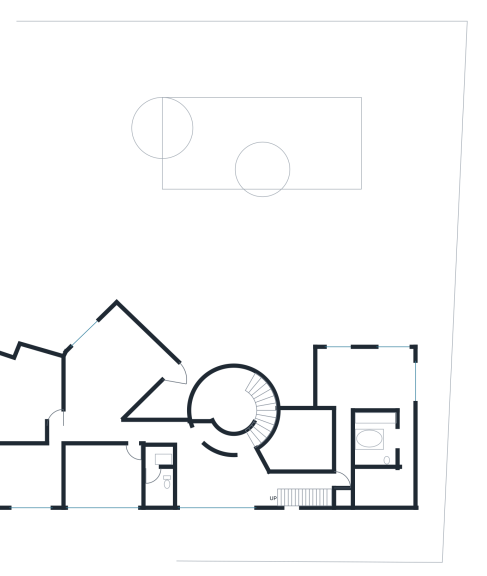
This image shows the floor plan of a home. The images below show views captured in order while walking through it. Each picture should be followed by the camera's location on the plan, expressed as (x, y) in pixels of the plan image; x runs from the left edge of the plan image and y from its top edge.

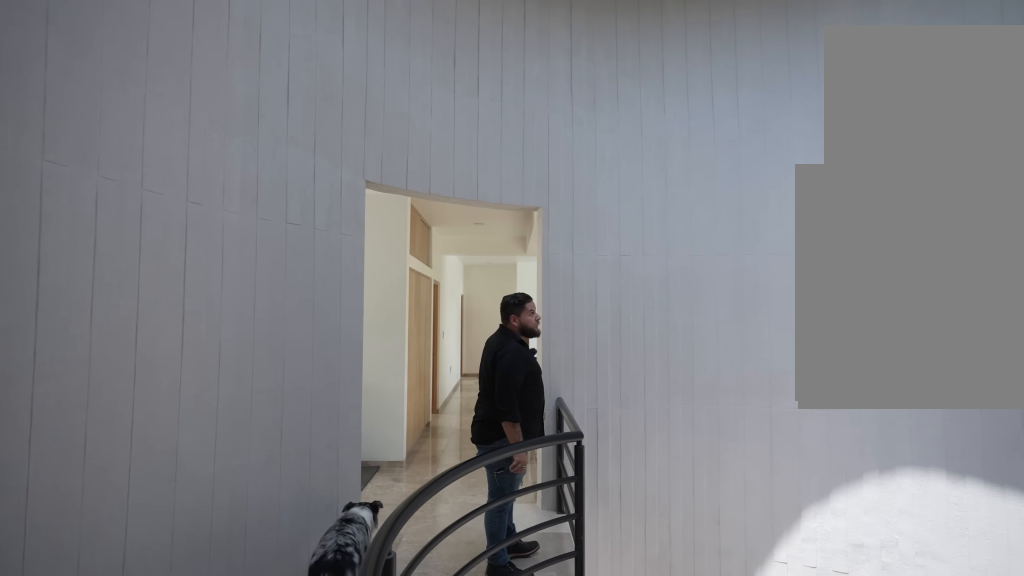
(251, 435)
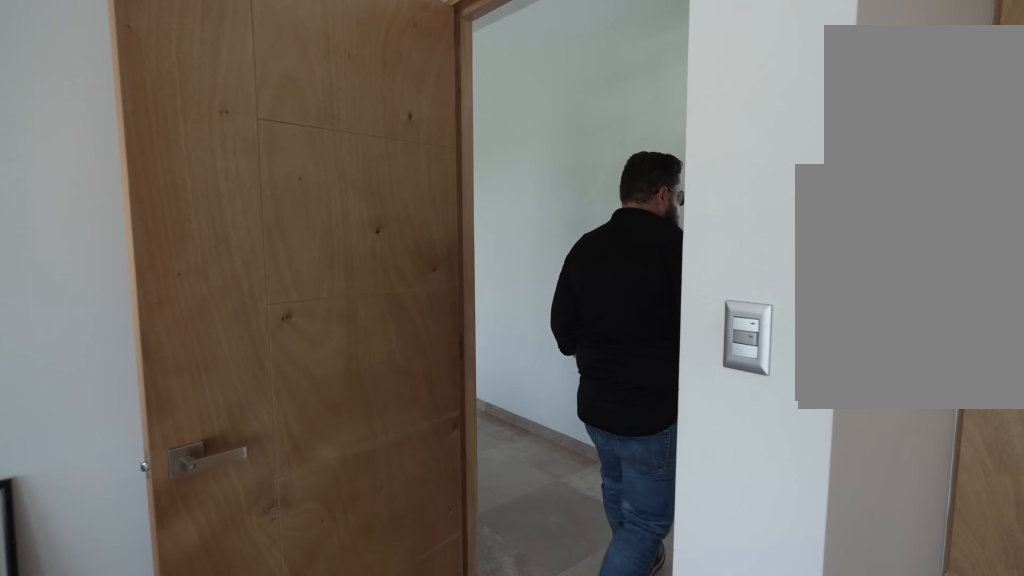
(43, 410)
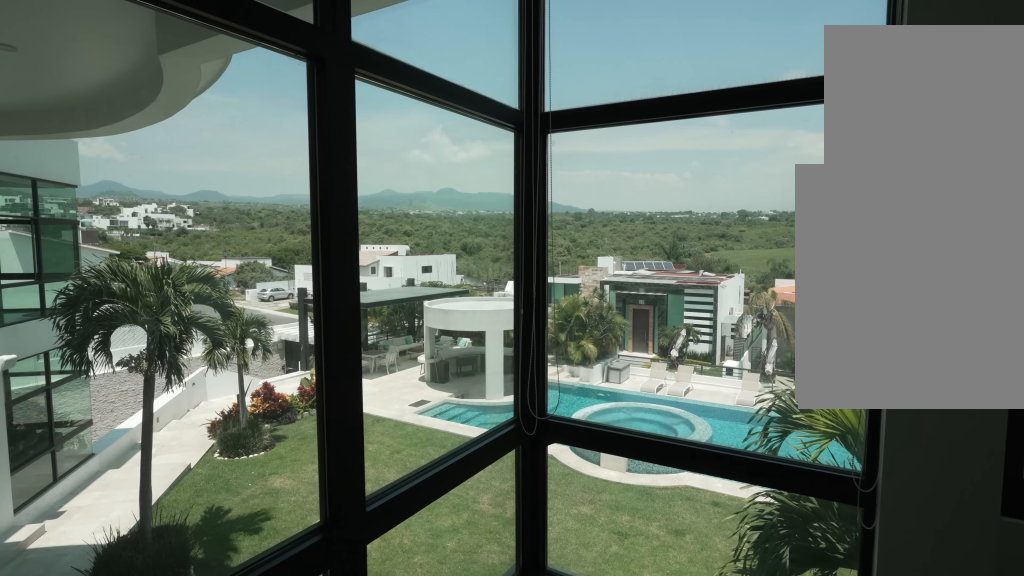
(357, 360)
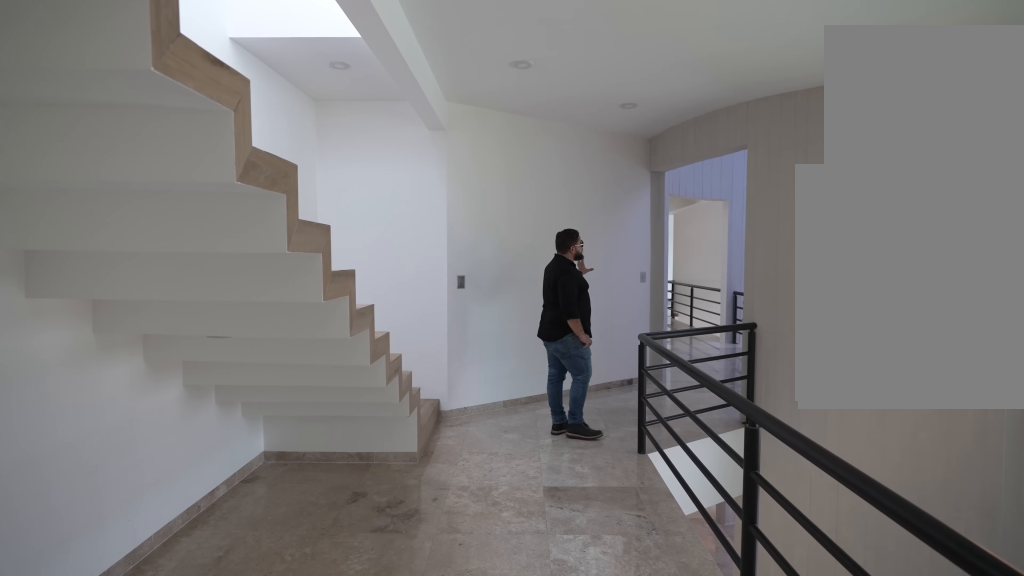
(315, 478)
